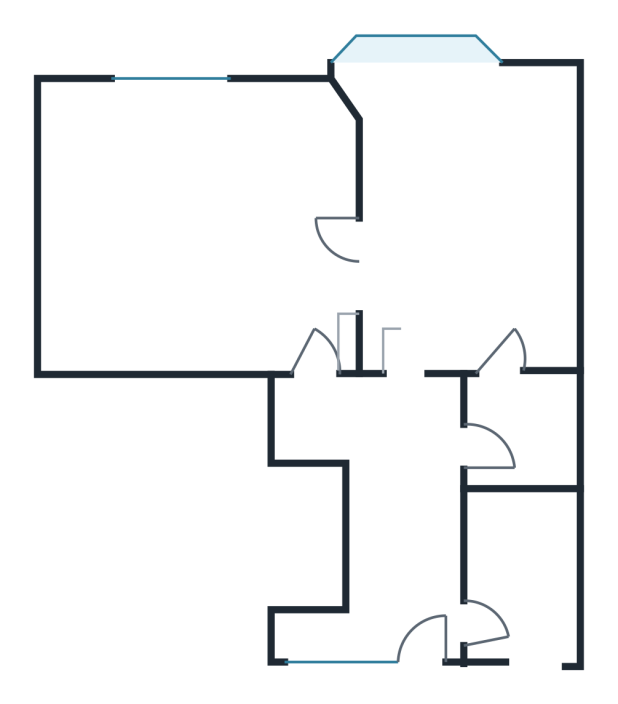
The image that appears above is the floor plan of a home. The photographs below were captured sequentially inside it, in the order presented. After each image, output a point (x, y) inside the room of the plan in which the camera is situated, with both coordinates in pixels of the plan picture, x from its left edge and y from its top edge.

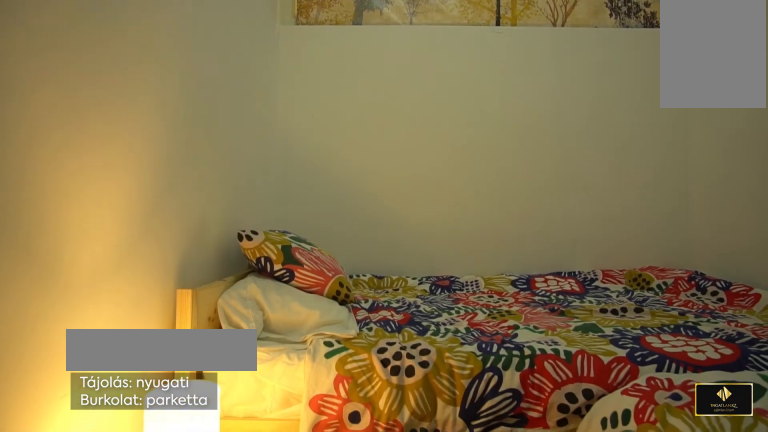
(530, 559)
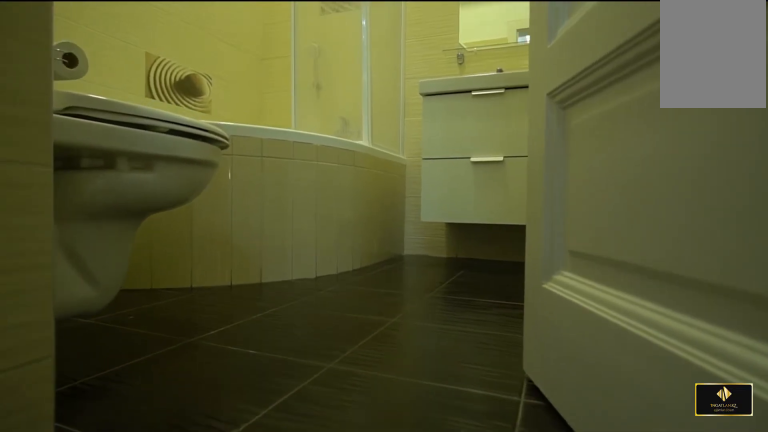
(530, 426)
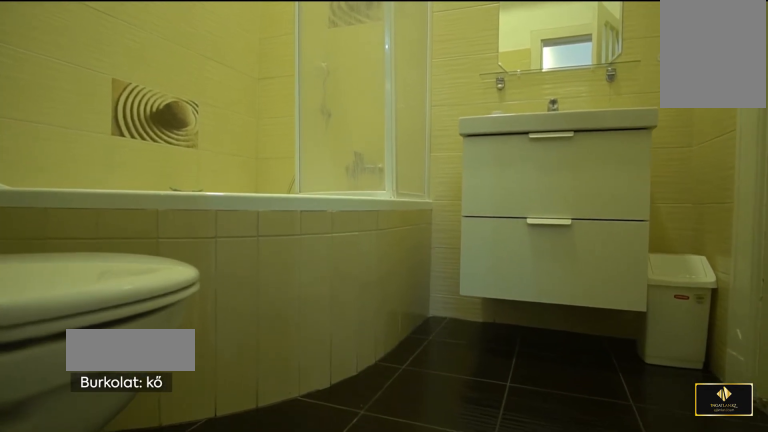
(530, 426)
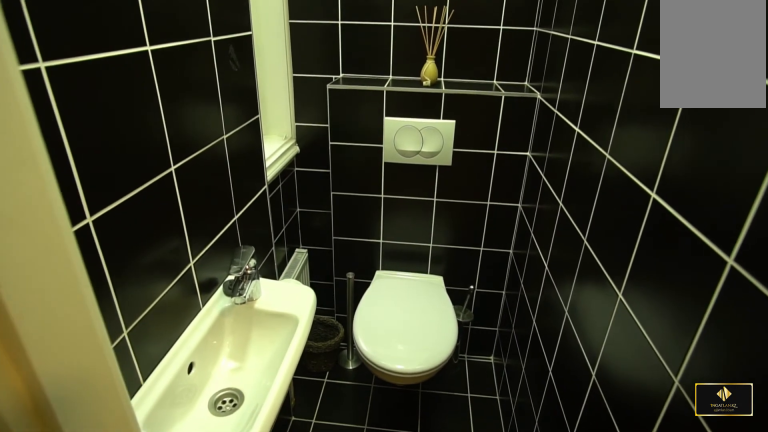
(309, 625)
